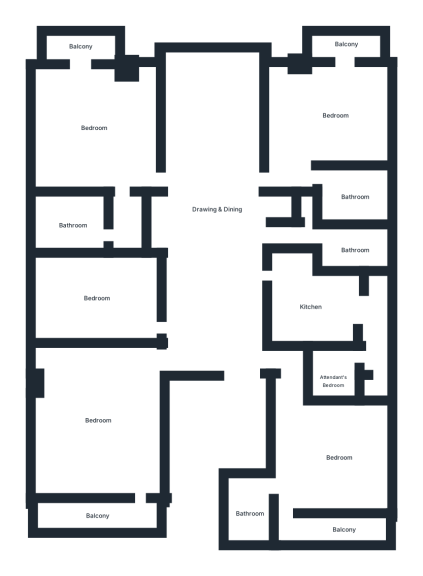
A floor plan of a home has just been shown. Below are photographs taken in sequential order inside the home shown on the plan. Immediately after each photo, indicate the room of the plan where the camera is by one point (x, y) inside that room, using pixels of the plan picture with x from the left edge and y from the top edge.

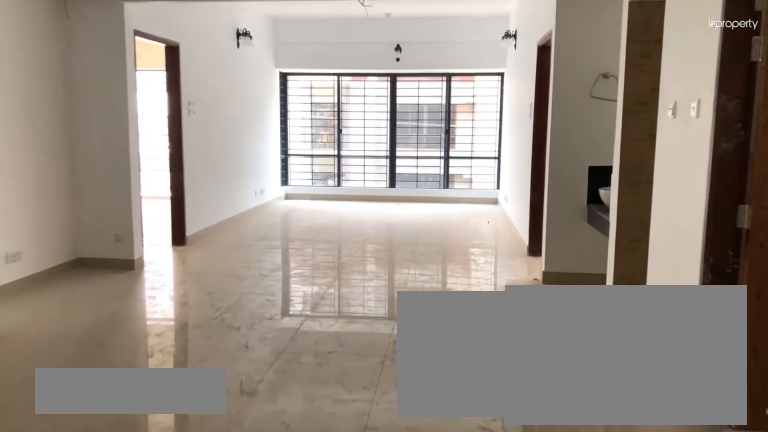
(212, 236)
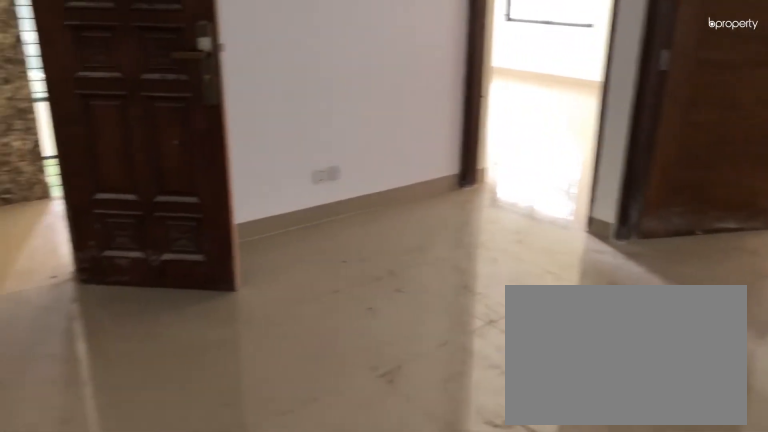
(212, 236)
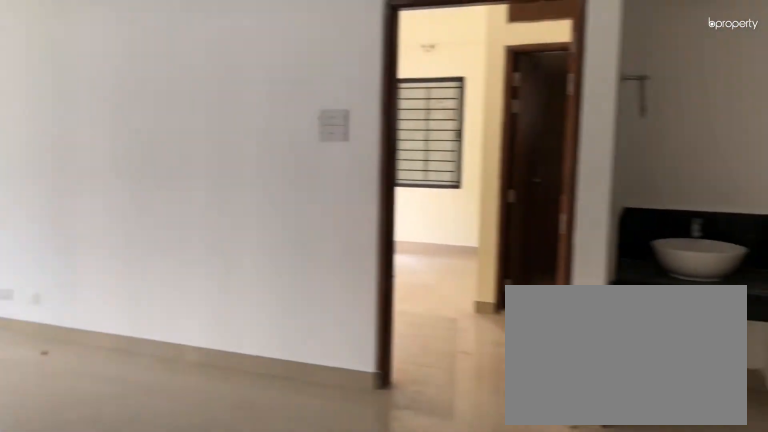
(210, 148)
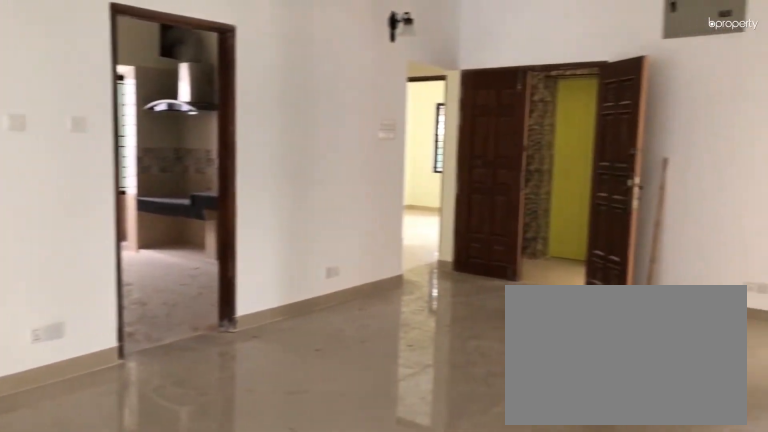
(214, 260)
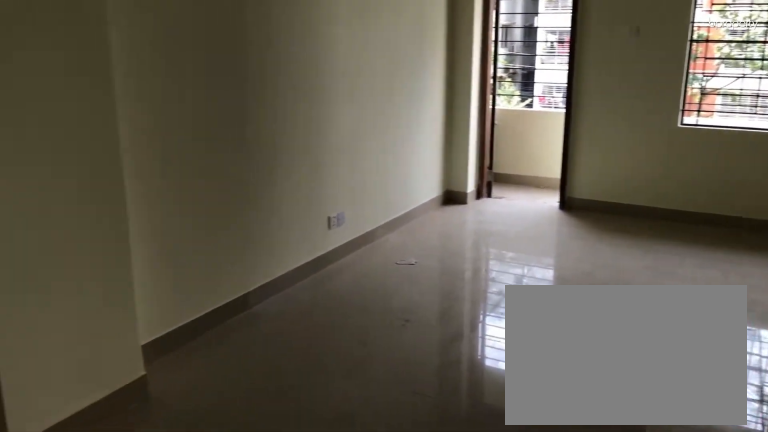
(97, 417)
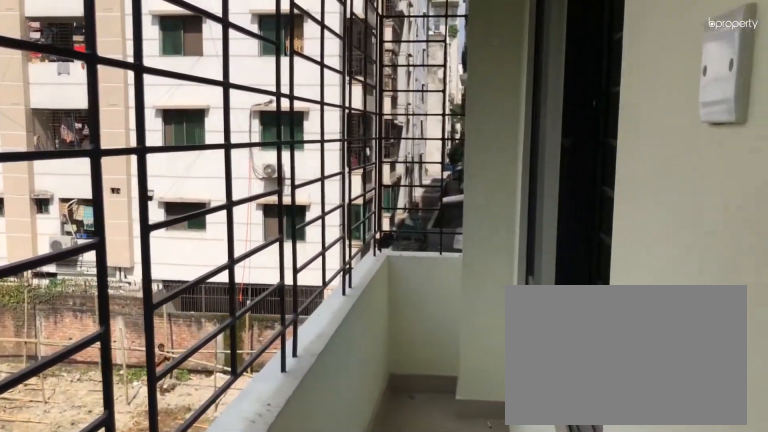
(95, 512)
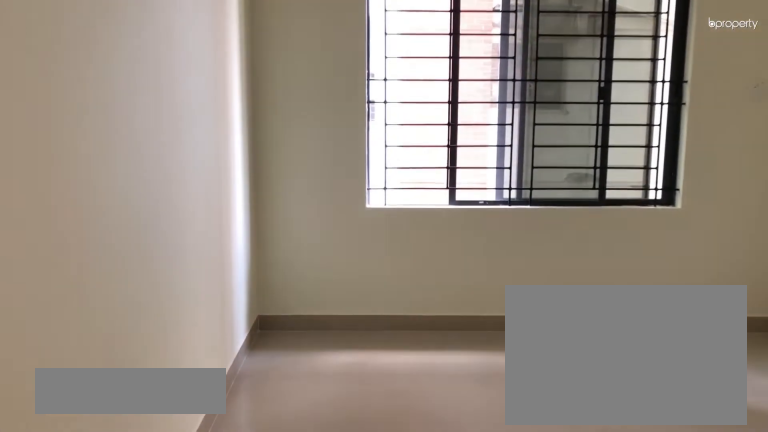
(94, 298)
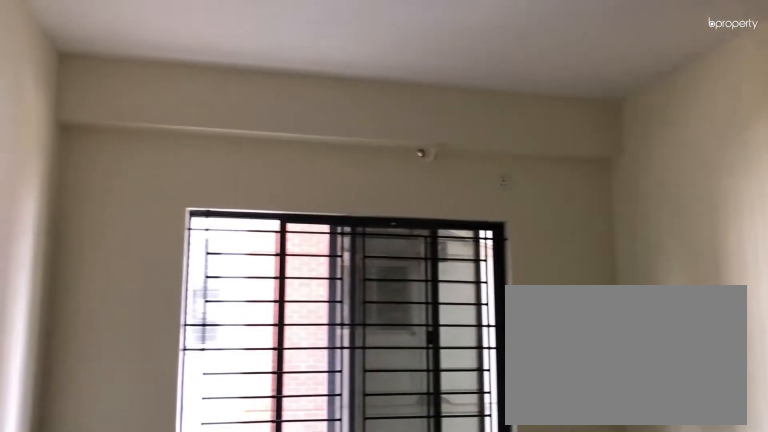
(95, 298)
